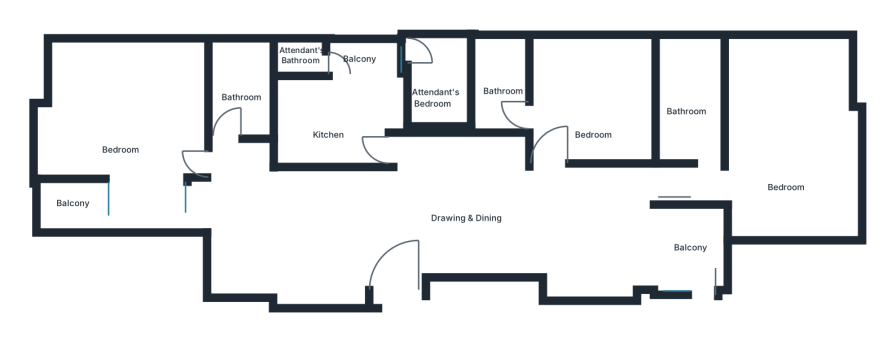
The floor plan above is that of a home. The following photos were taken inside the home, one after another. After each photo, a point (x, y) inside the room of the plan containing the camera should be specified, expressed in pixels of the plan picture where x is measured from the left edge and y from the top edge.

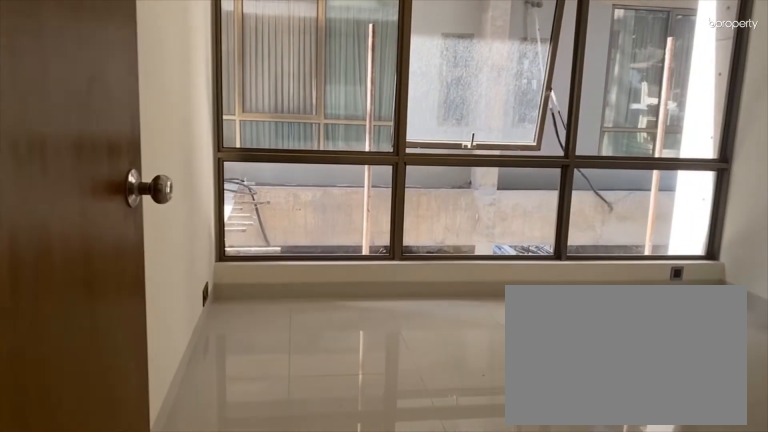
(545, 167)
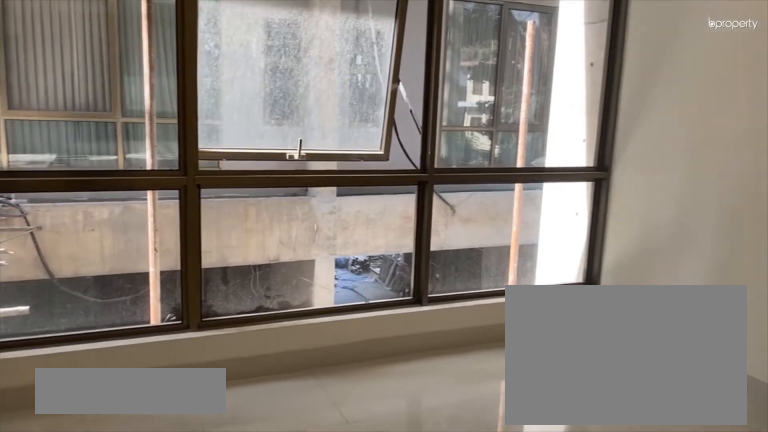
(588, 86)
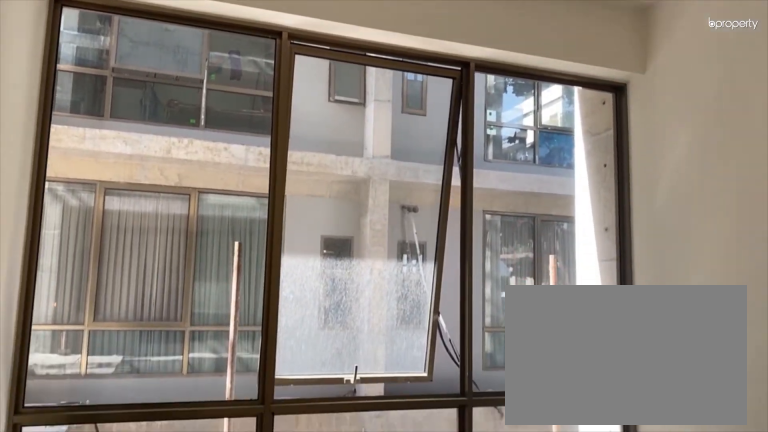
(588, 86)
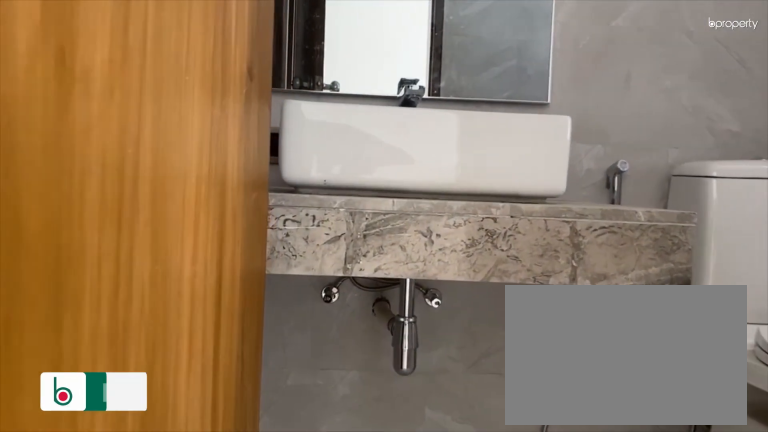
(503, 82)
